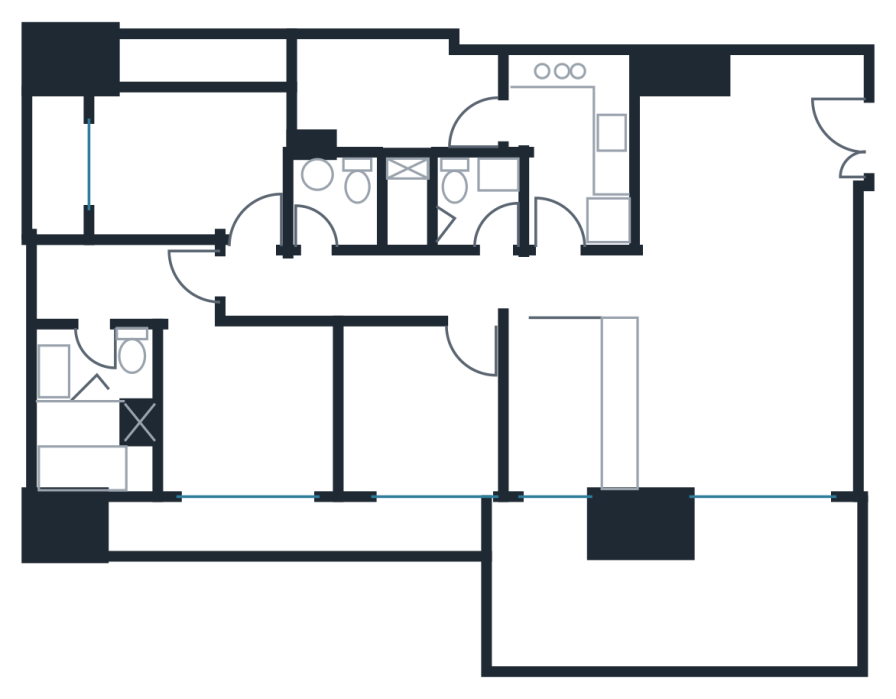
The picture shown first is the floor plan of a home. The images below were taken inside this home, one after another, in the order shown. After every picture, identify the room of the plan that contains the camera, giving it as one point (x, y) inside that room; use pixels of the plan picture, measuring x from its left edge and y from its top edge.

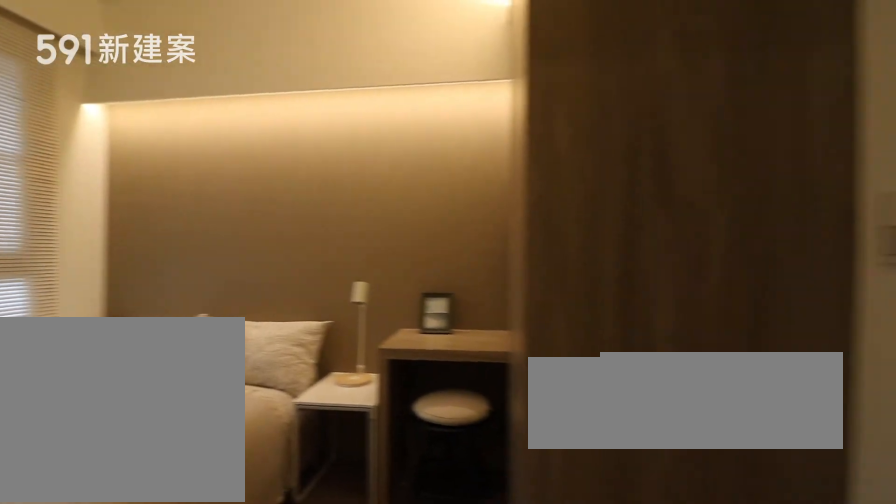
(184, 163)
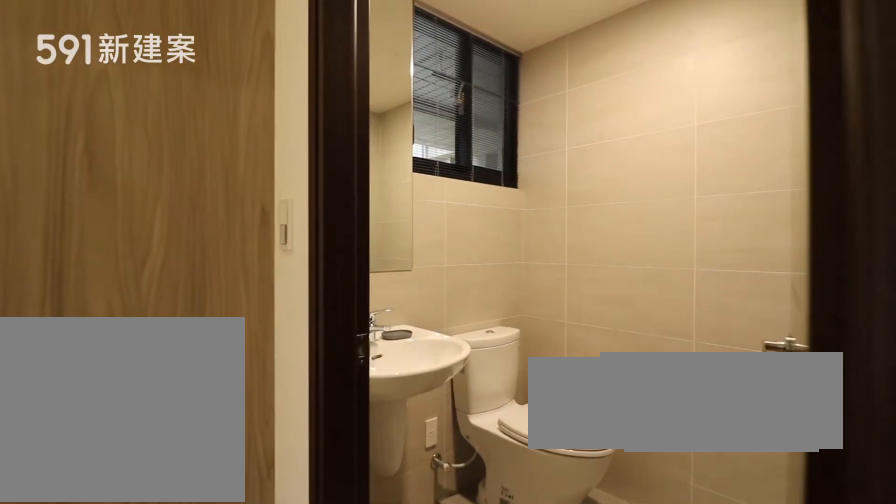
(338, 196)
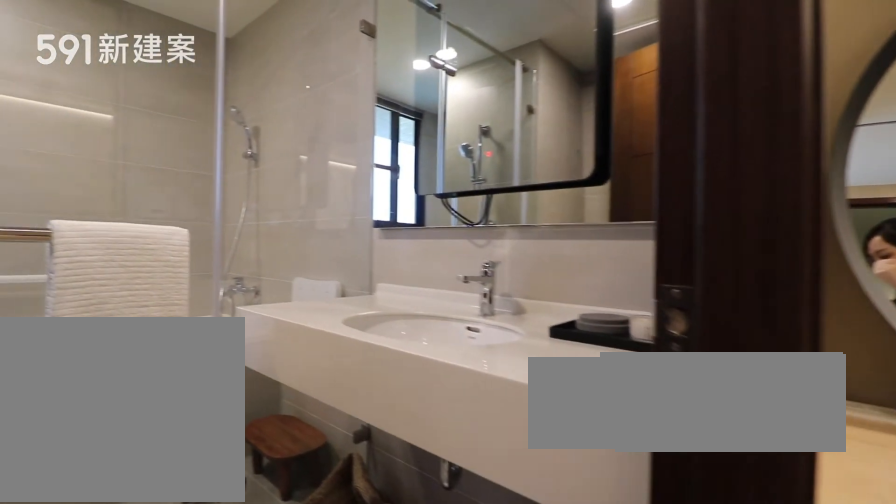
(94, 418)
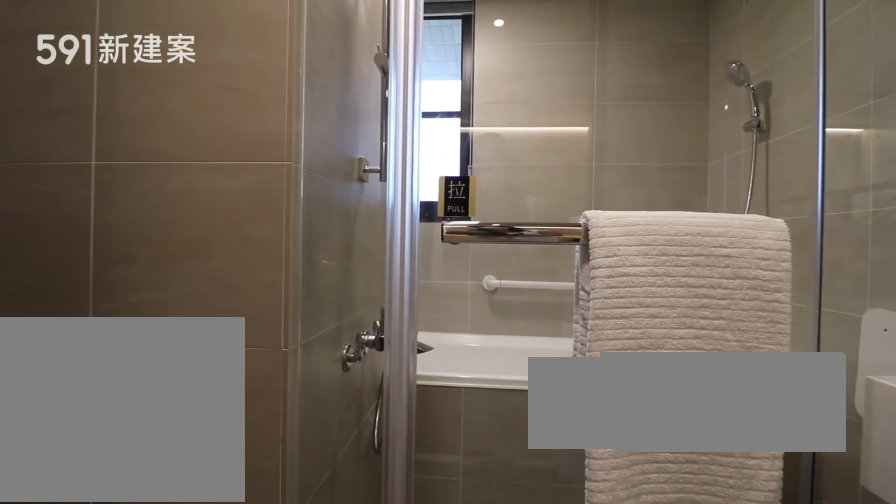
(94, 418)
